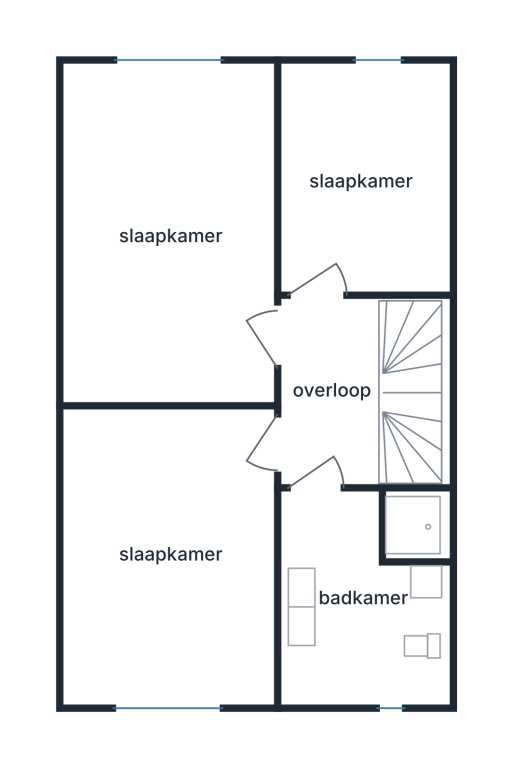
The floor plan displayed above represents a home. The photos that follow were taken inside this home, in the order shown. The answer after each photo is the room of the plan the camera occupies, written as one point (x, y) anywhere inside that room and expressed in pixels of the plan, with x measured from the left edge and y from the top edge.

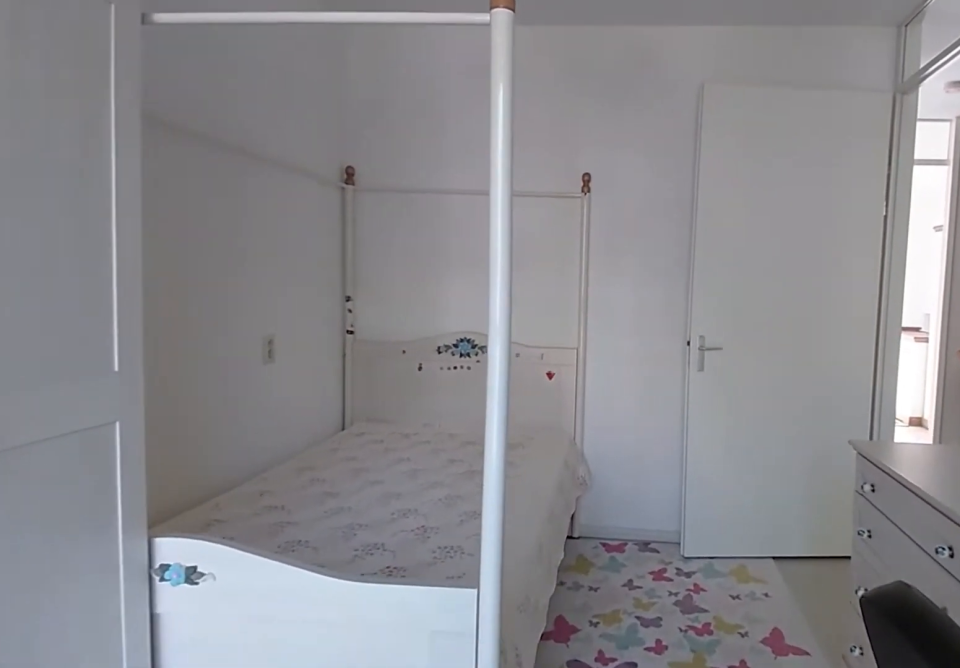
(170, 590)
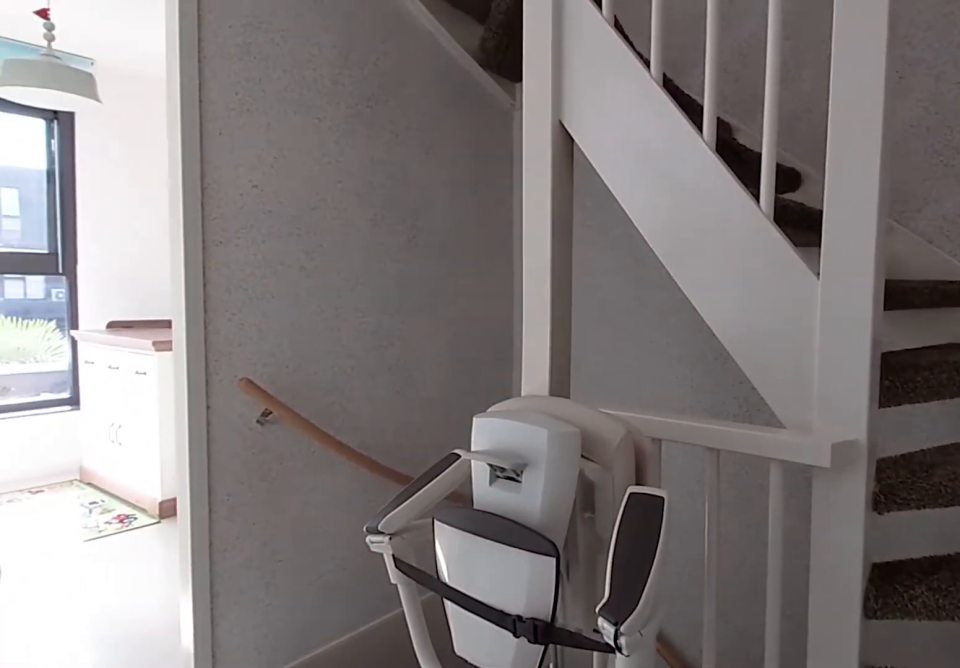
(363, 390)
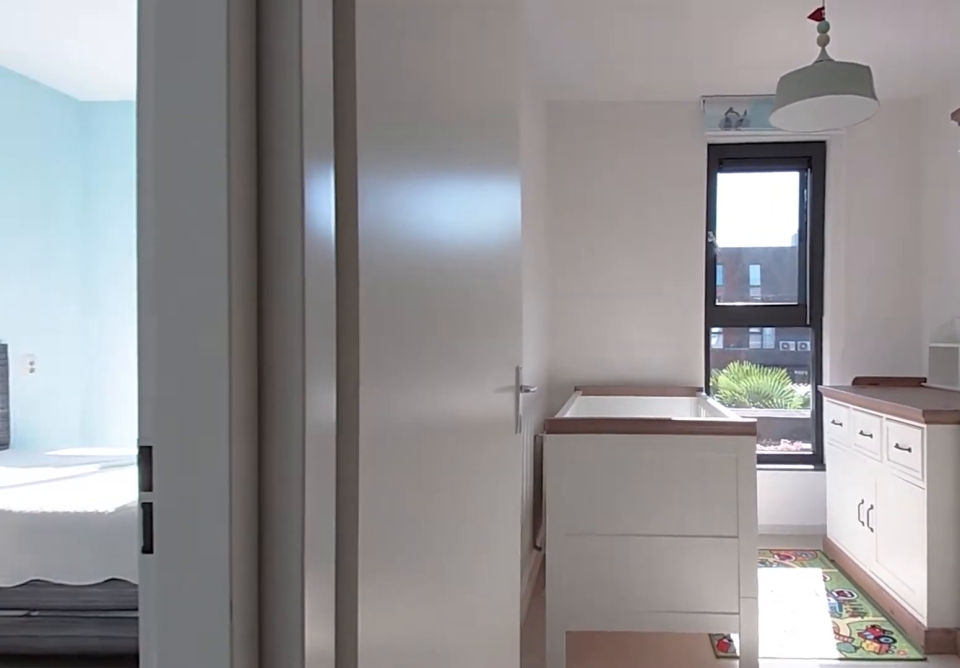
(363, 390)
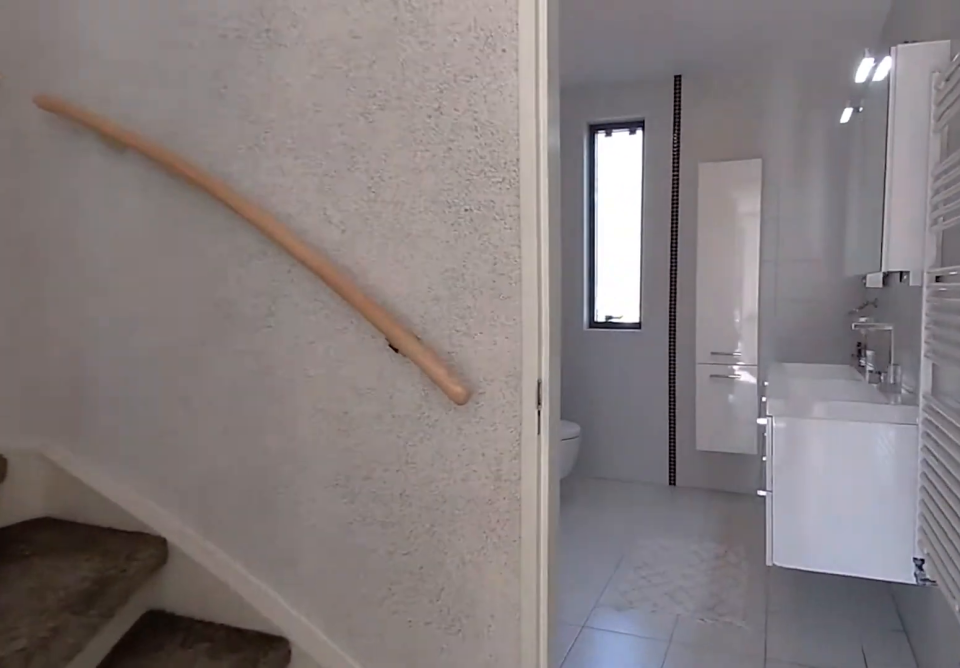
(363, 390)
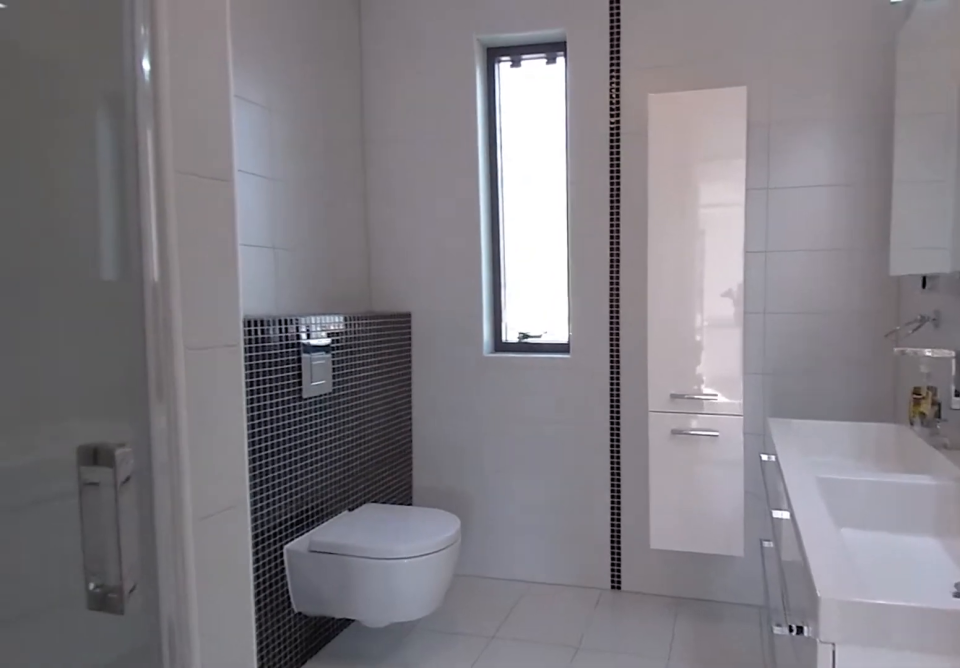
(362, 595)
